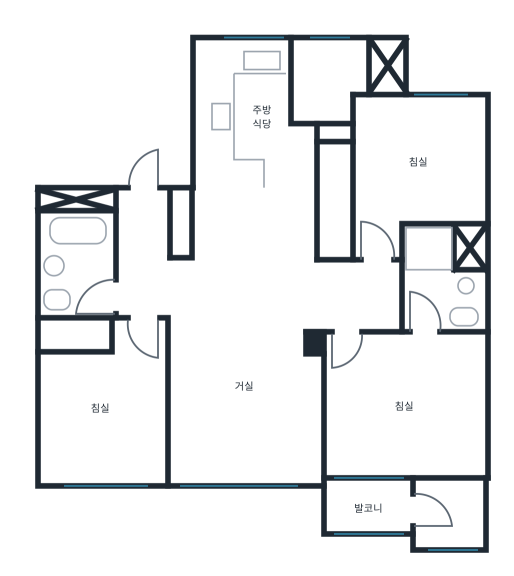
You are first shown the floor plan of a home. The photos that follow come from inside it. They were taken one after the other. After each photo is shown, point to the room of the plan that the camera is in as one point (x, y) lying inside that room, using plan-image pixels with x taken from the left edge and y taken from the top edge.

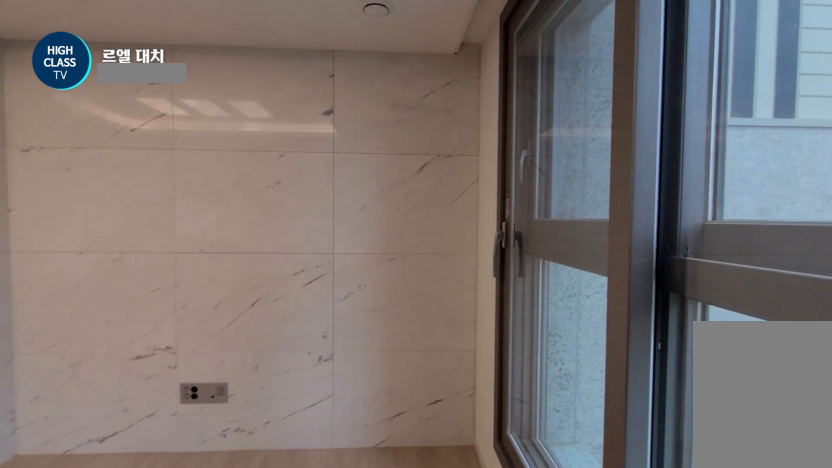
(244, 371)
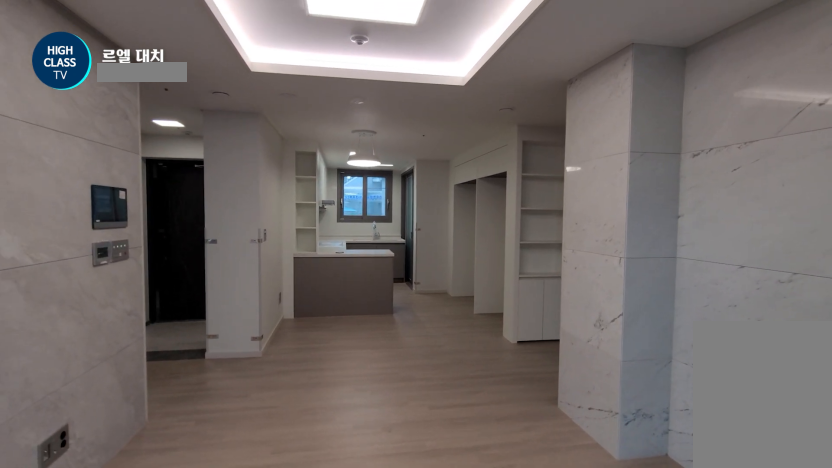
(244, 371)
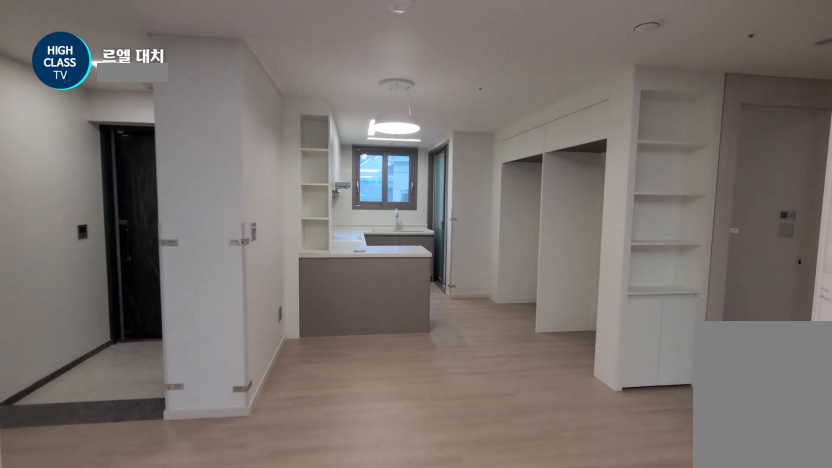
(244, 371)
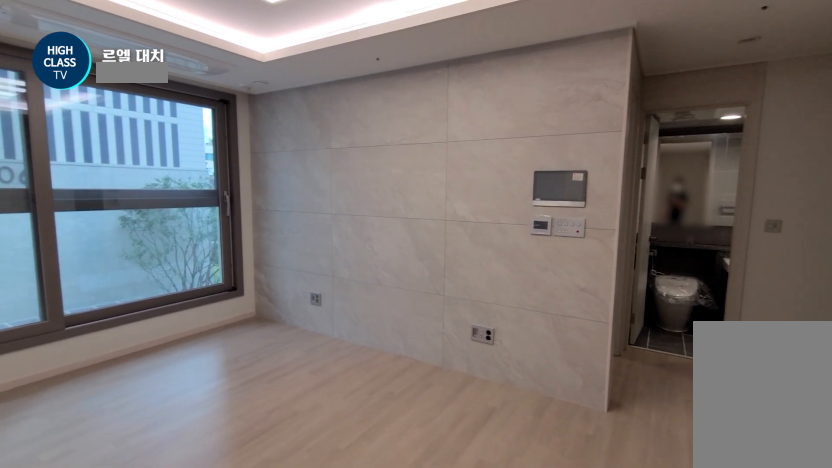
(244, 371)
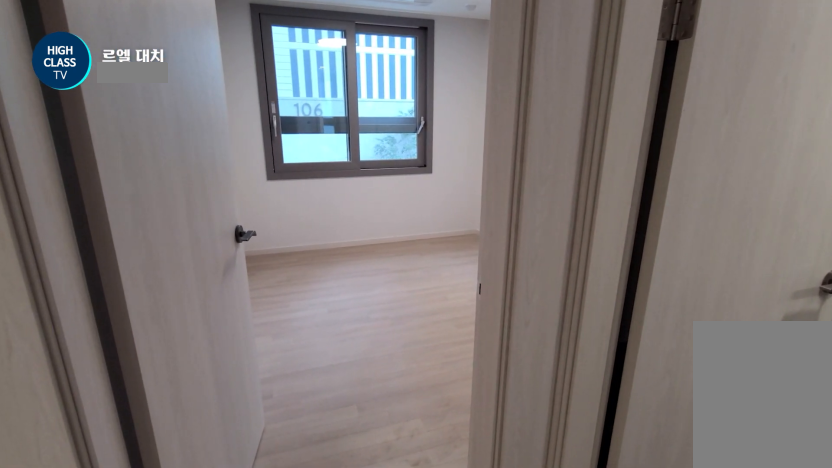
(104, 401)
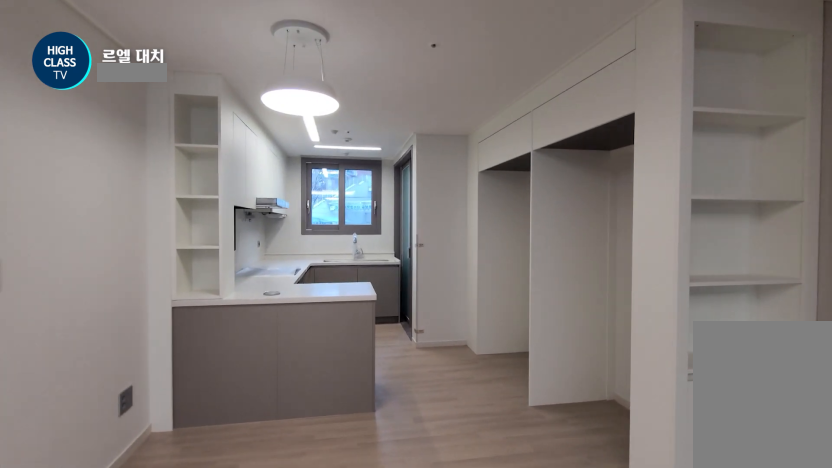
(244, 371)
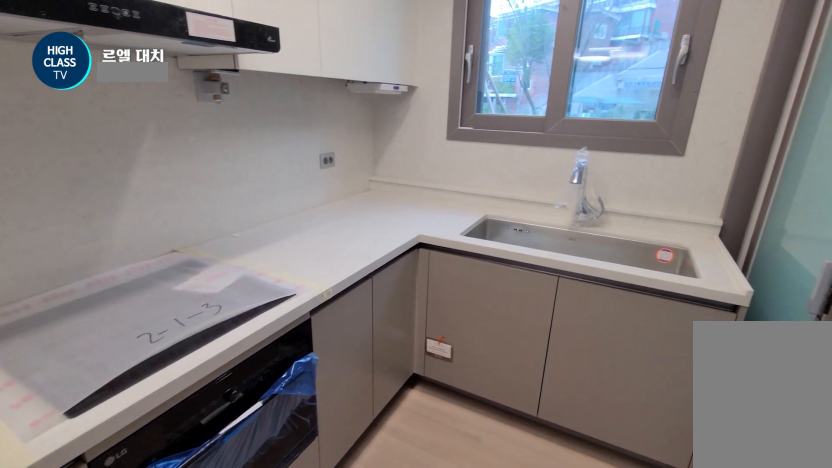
(262, 160)
